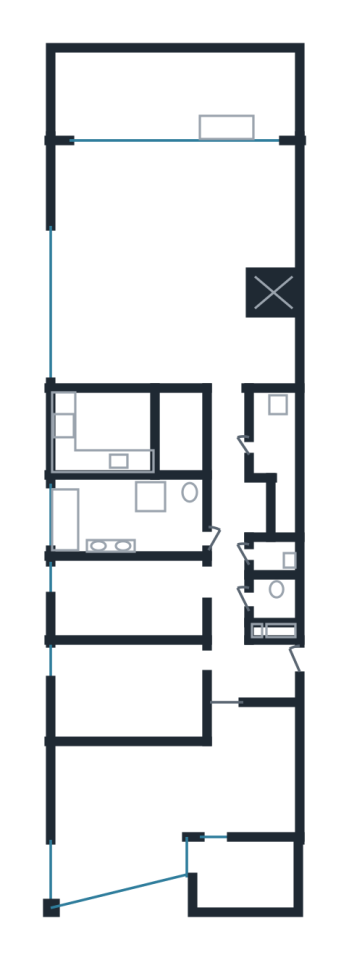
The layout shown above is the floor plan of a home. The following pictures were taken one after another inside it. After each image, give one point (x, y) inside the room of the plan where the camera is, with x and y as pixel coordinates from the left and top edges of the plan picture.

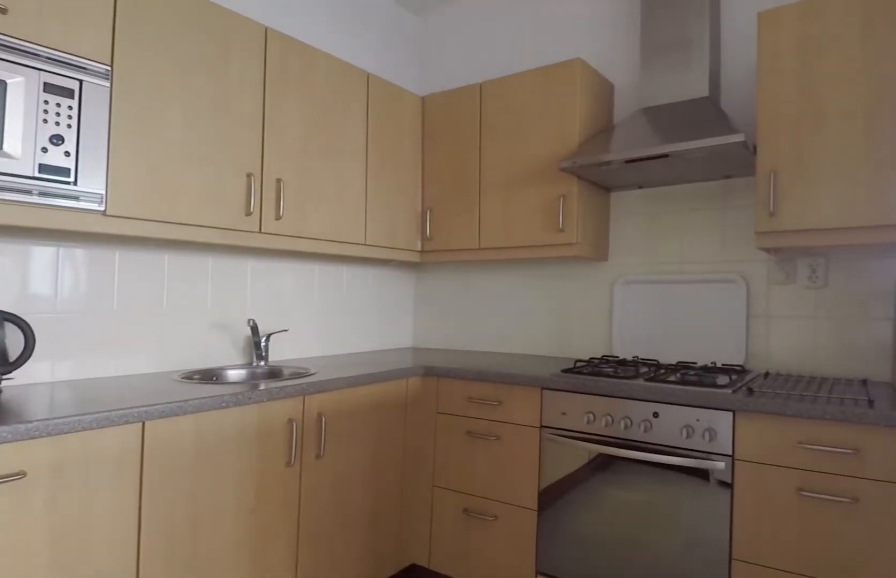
(92, 449)
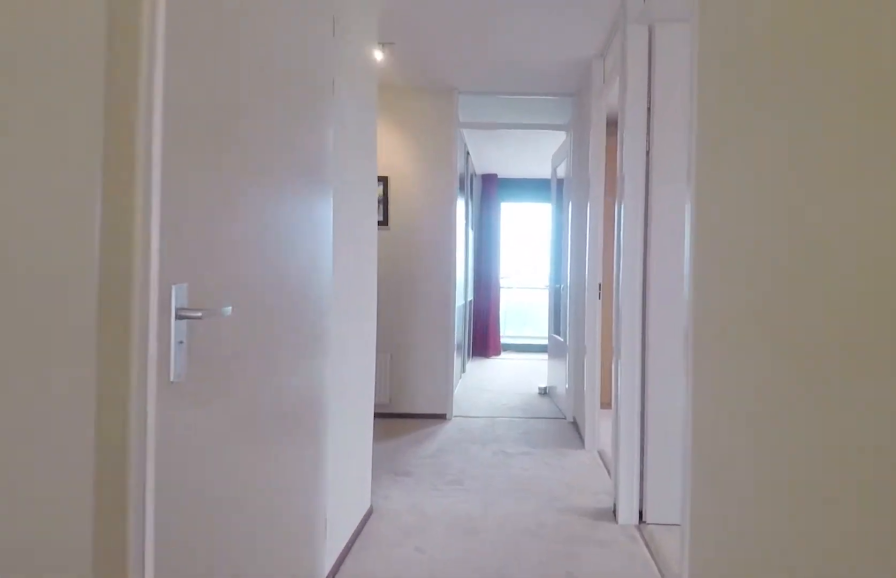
(237, 567)
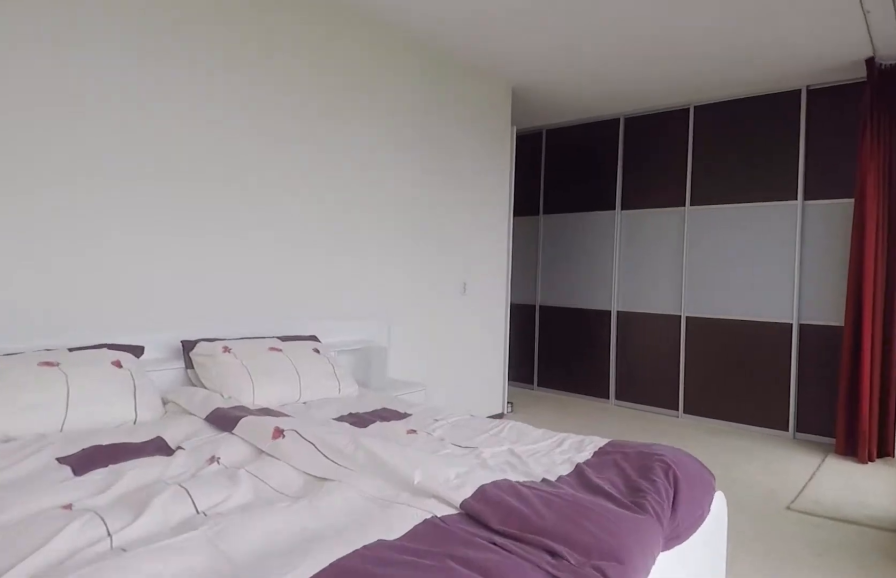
(170, 797)
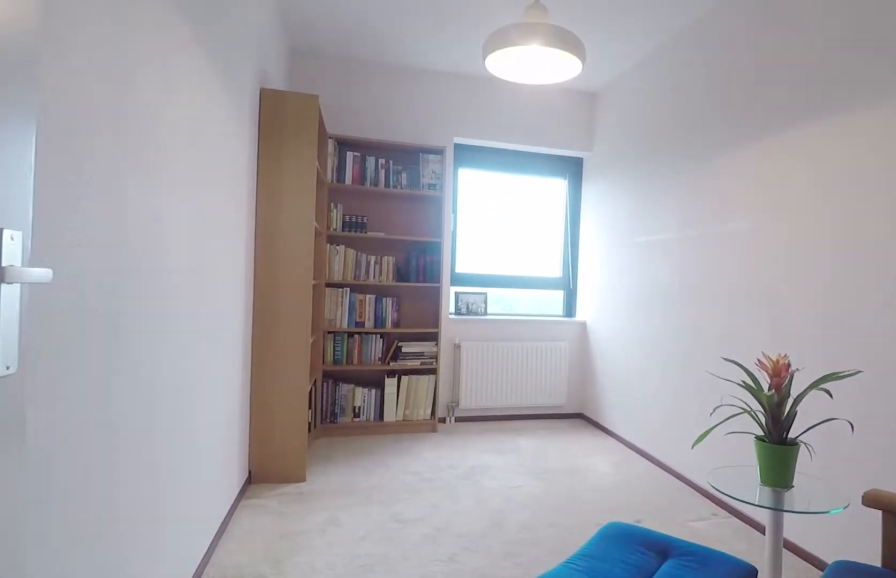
(129, 593)
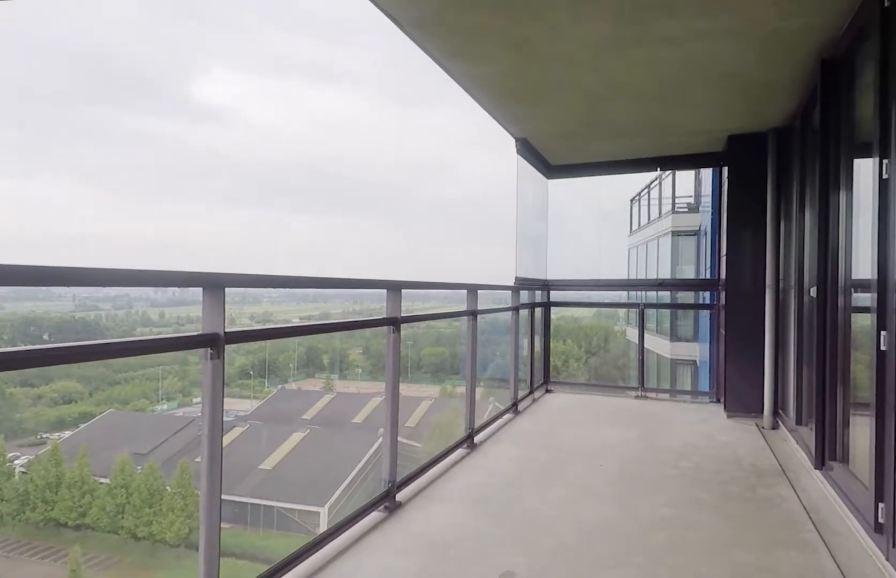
(175, 95)
